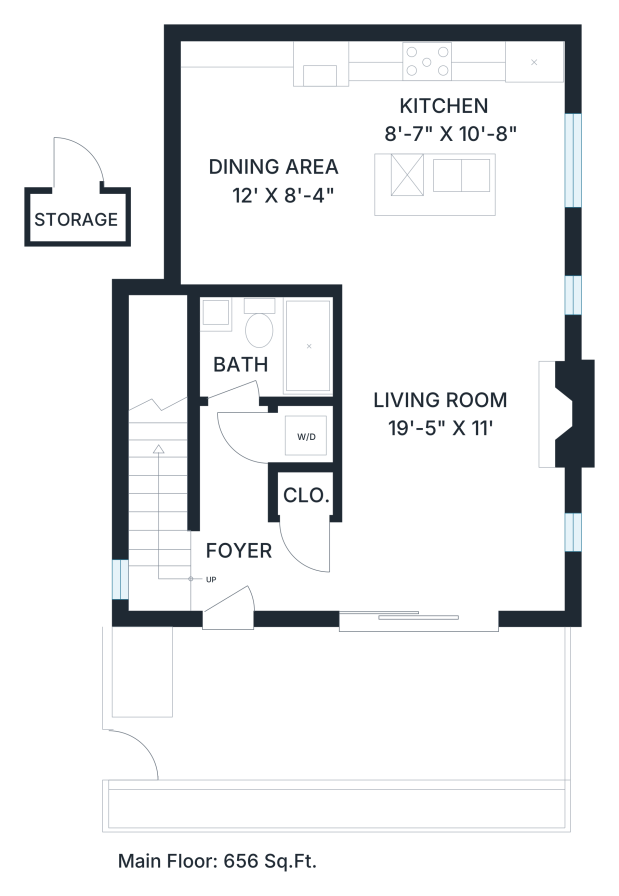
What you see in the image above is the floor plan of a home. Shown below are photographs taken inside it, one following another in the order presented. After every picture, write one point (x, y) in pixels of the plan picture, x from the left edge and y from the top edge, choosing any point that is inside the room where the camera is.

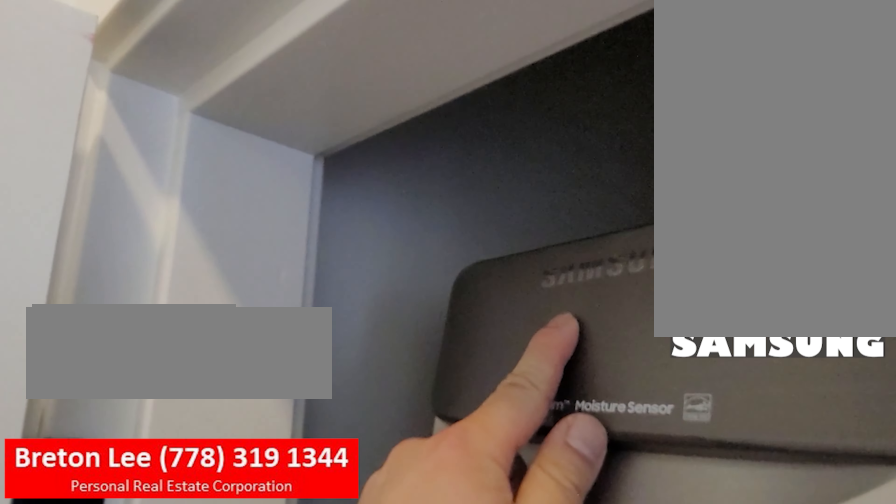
(307, 434)
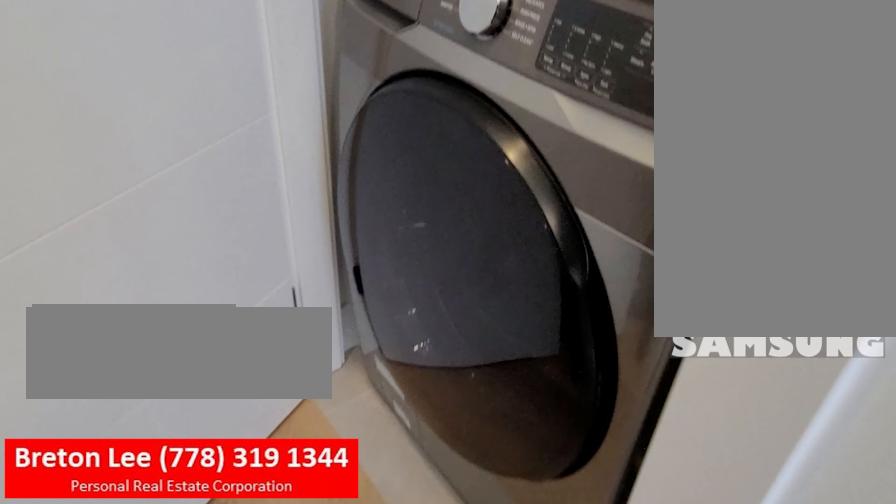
(307, 434)
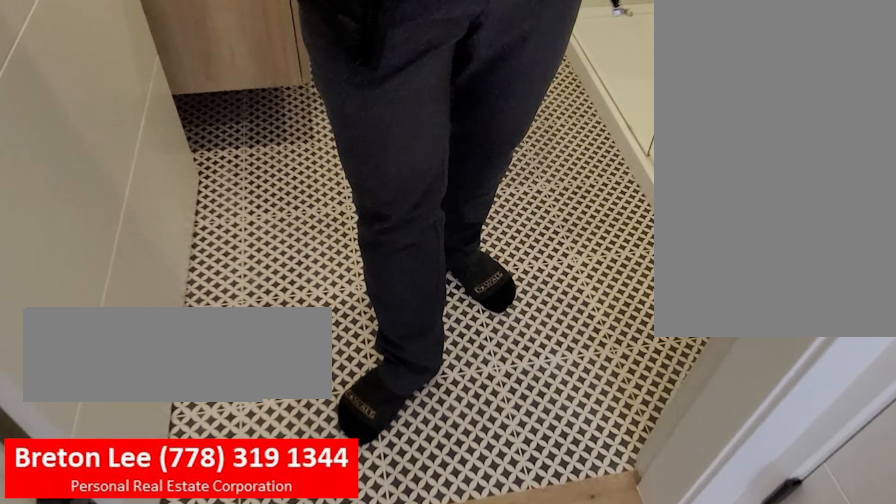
(242, 368)
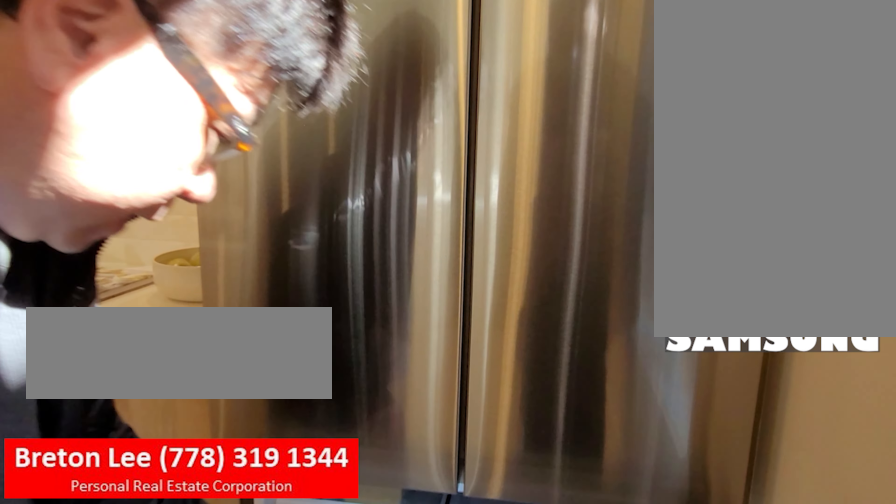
(529, 172)
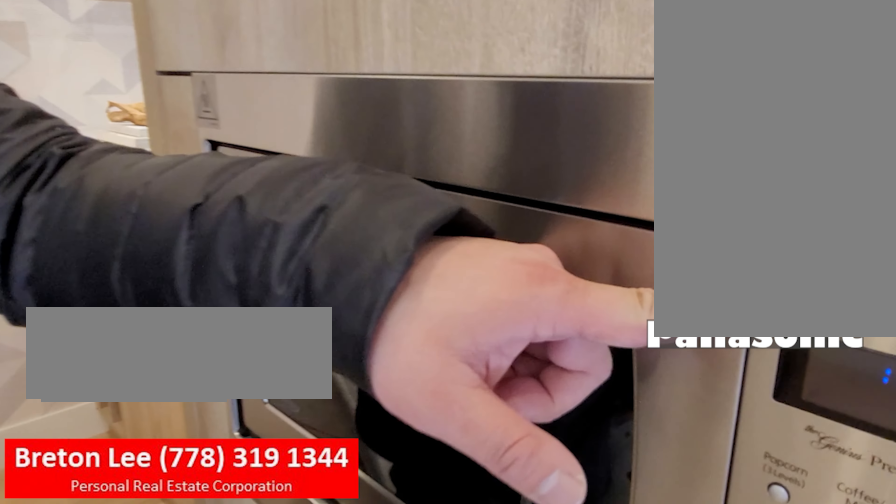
(529, 172)
